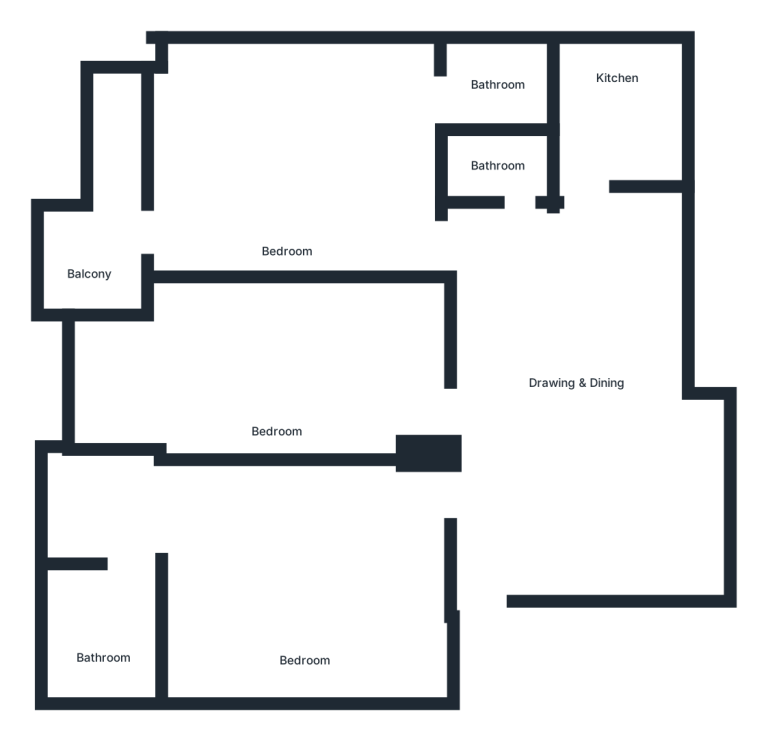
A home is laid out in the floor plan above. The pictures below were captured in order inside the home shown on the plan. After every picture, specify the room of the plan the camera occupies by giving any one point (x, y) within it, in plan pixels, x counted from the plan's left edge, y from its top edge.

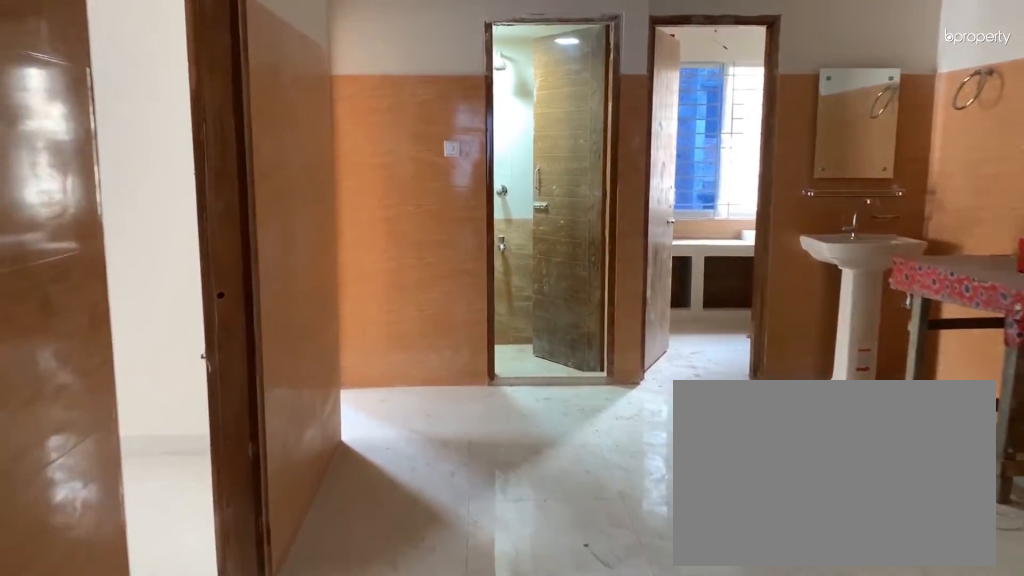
(485, 552)
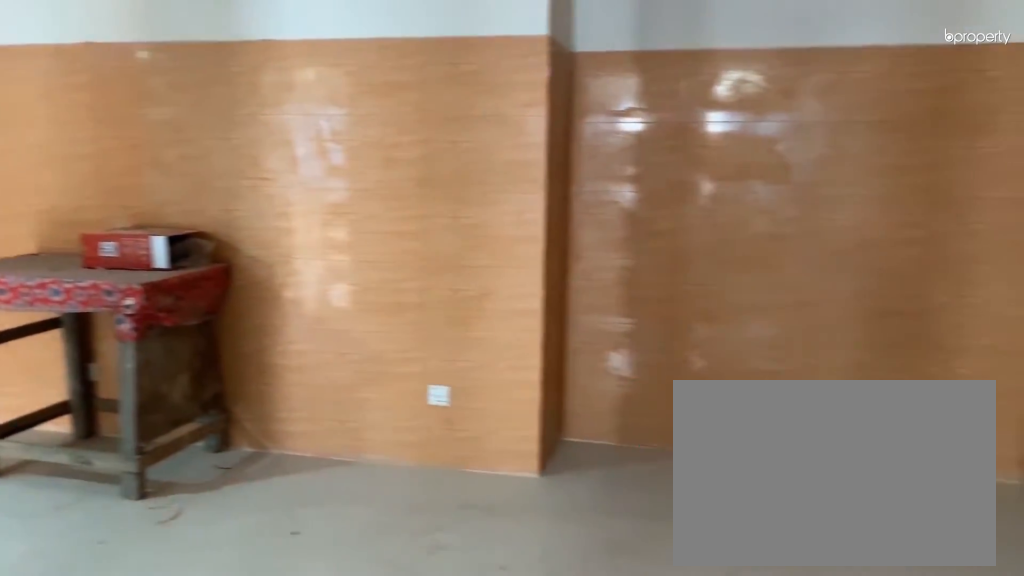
(587, 376)
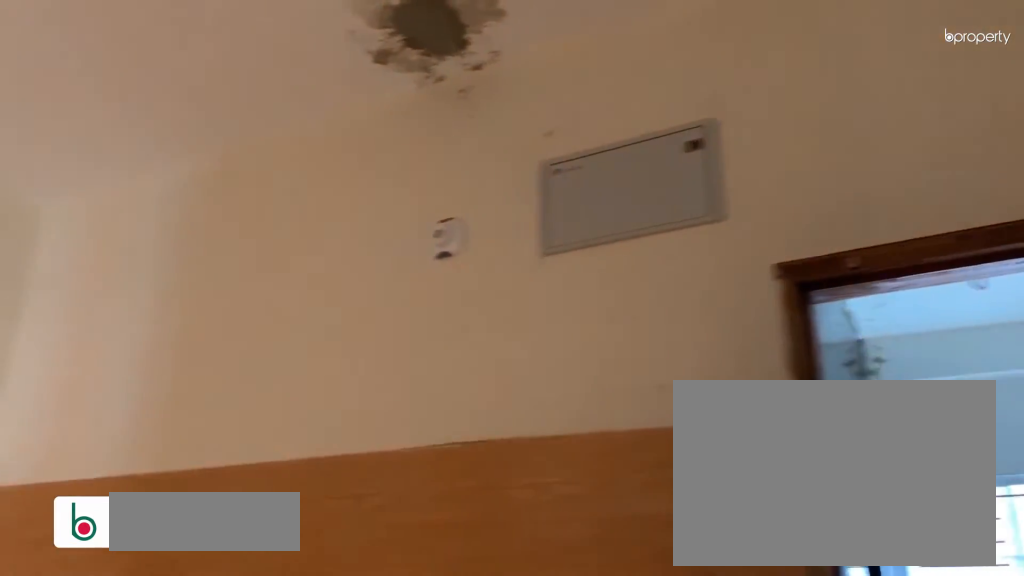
(587, 376)
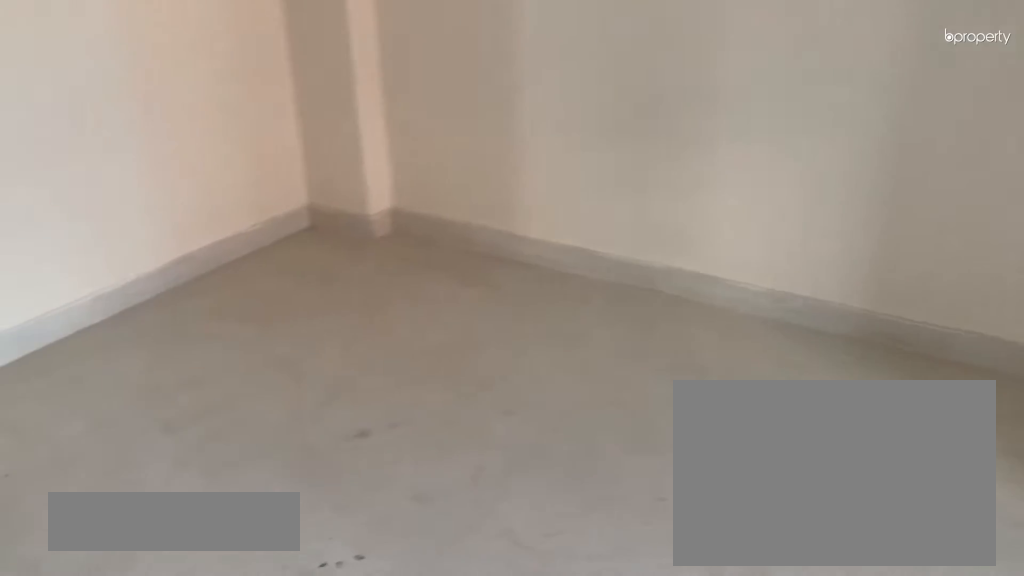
(305, 581)
